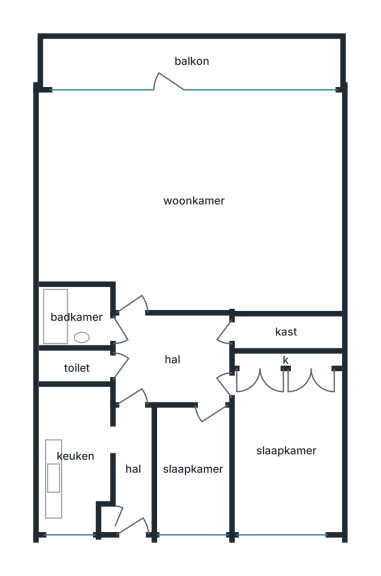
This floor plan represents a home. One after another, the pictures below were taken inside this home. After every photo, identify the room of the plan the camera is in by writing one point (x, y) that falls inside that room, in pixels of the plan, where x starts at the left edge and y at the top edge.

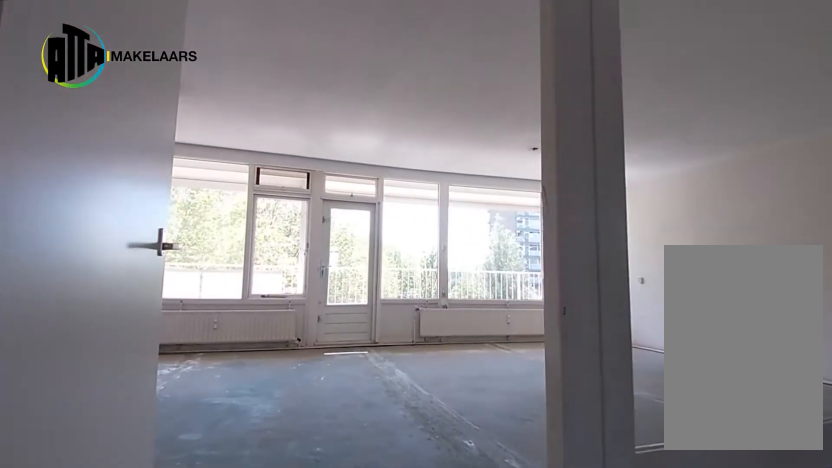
(173, 358)
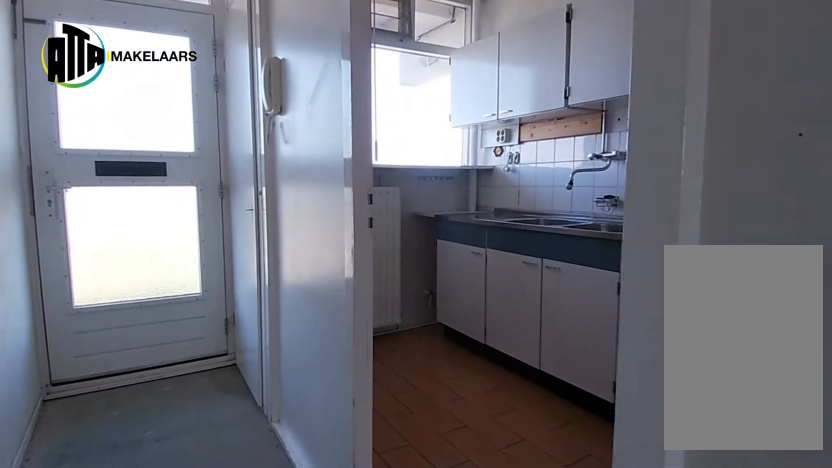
(133, 467)
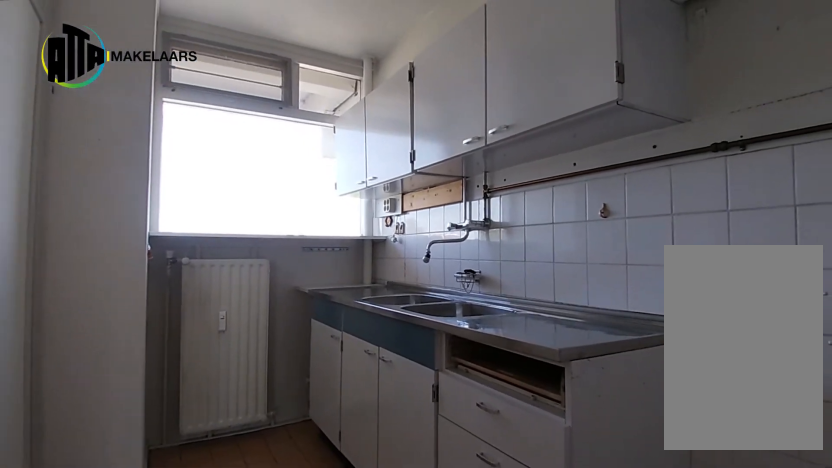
(75, 455)
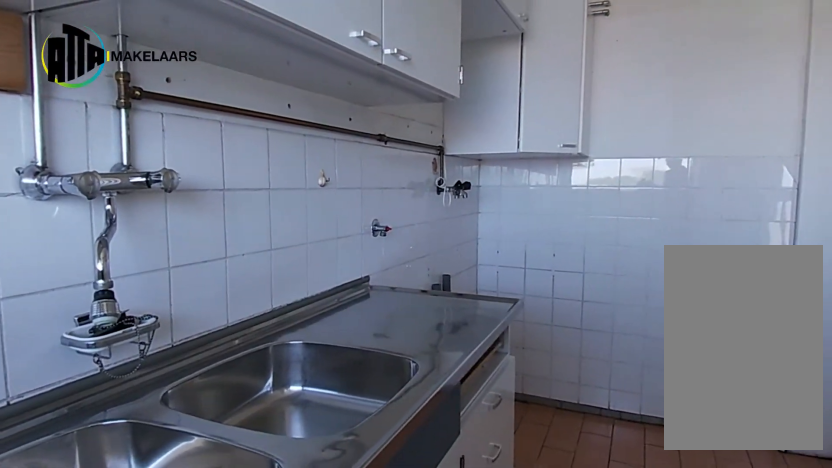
(75, 455)
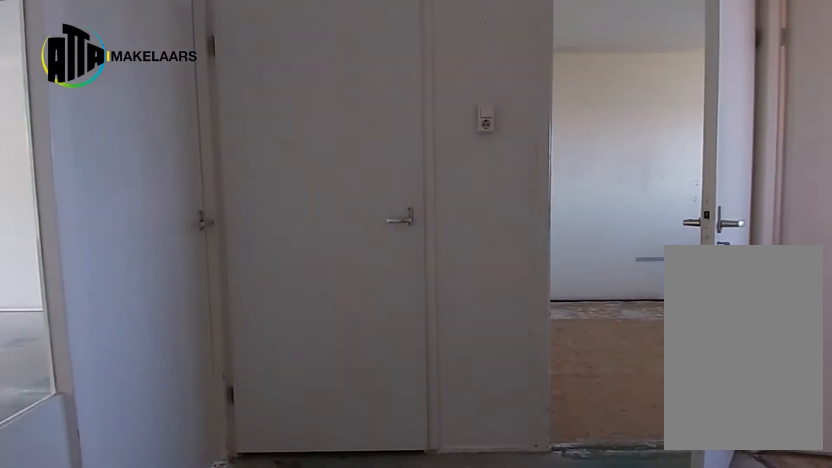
(173, 358)
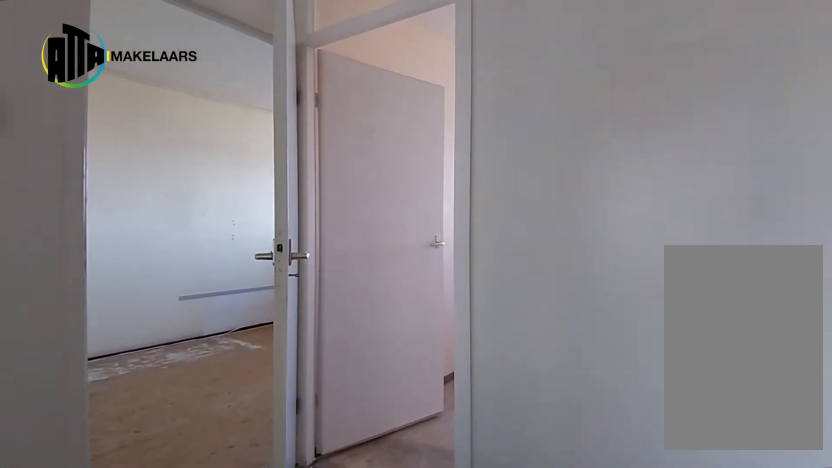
(173, 358)
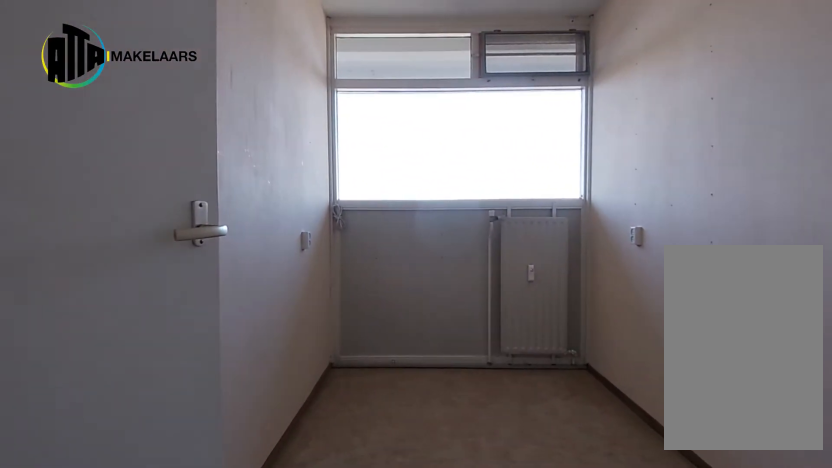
(192, 468)
